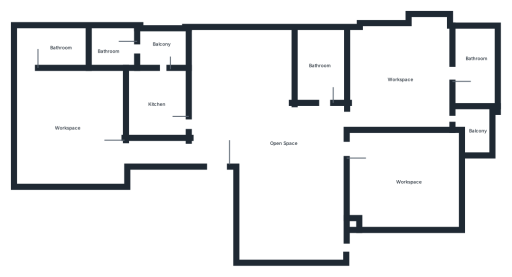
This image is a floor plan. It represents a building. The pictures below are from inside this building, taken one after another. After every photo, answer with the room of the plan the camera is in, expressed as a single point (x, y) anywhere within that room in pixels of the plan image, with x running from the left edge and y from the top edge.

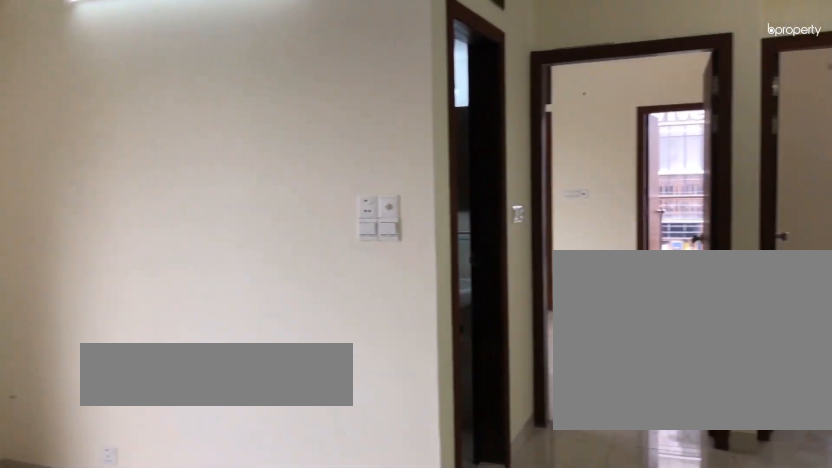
(269, 135)
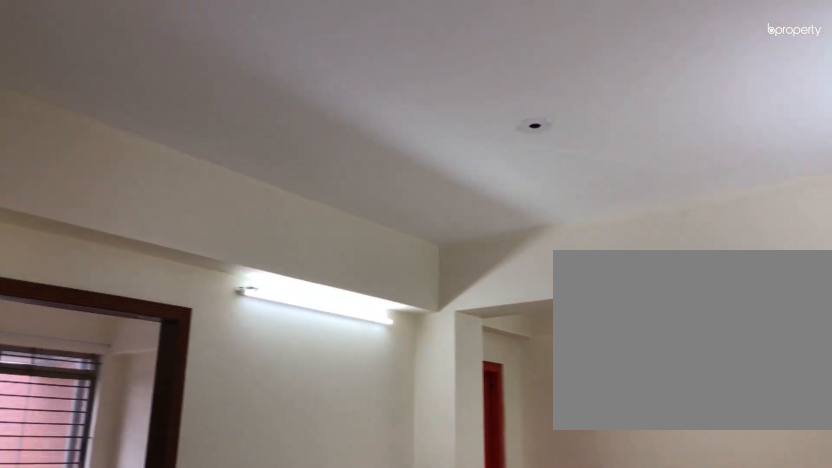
(304, 182)
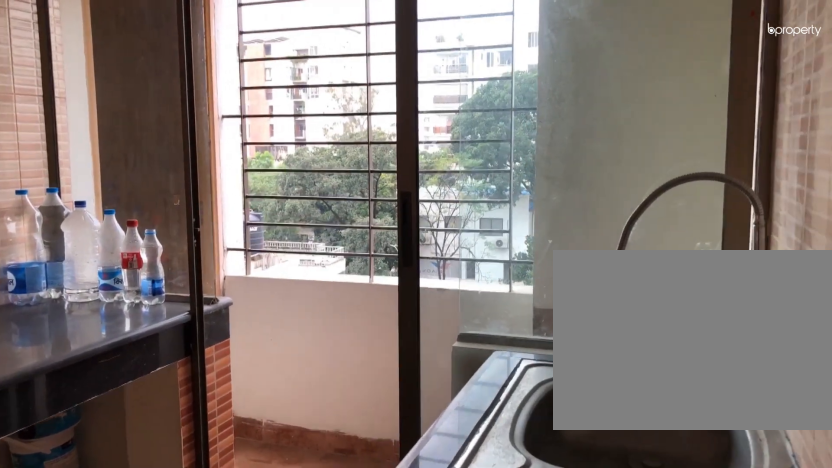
(162, 104)
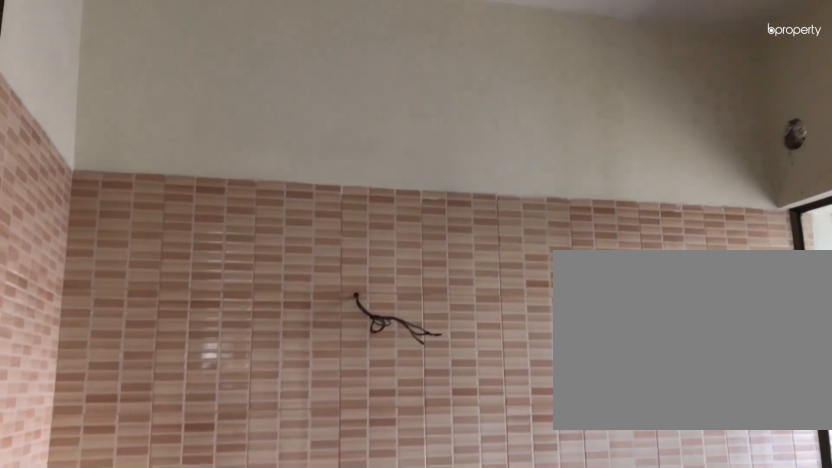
(162, 104)
